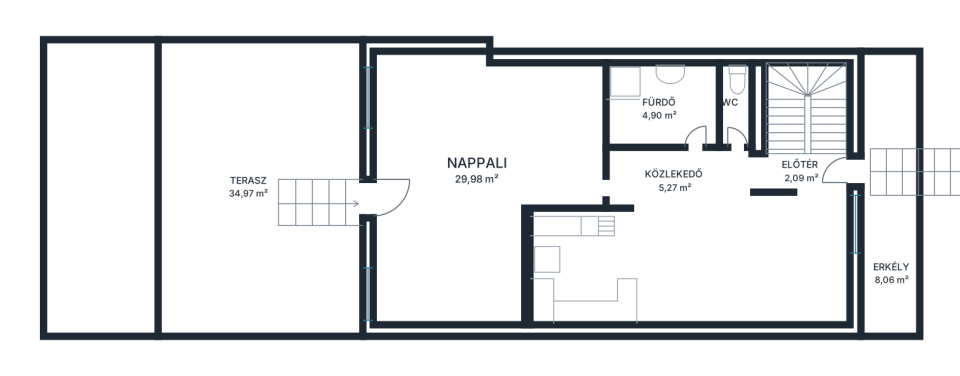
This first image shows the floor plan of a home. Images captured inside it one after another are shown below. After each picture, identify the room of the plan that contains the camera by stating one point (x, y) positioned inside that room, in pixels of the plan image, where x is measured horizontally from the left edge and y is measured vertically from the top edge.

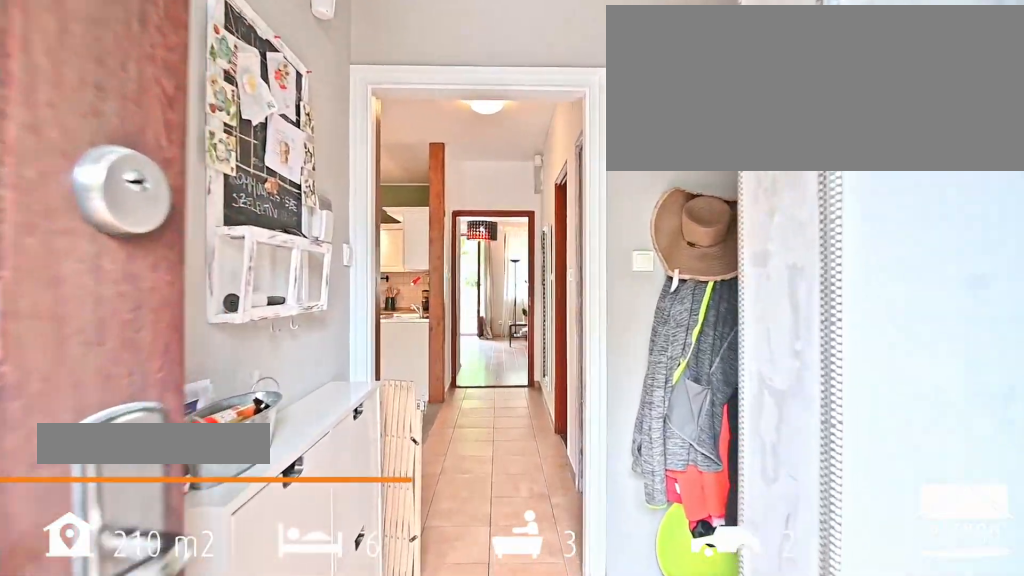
(804, 168)
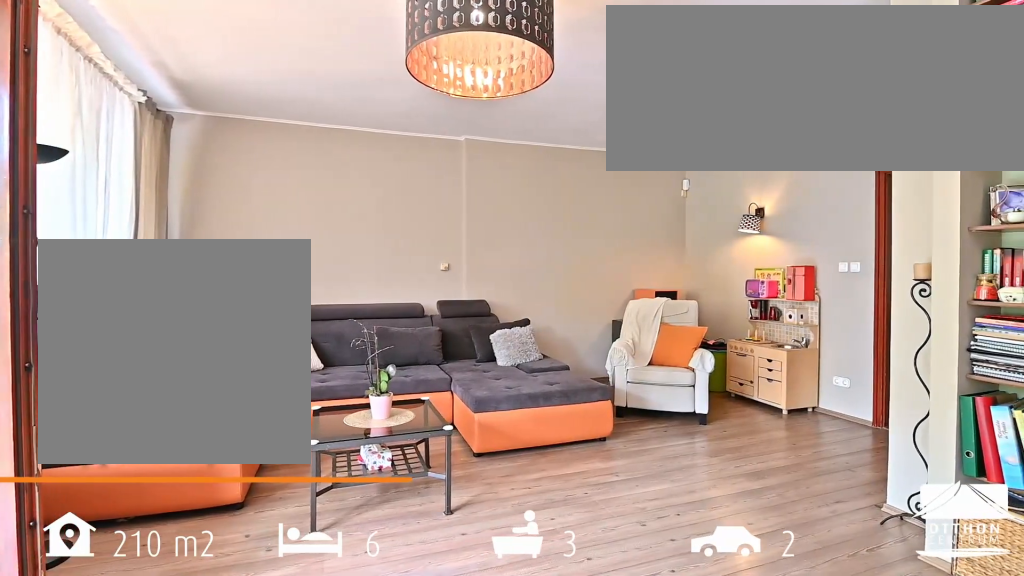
(478, 168)
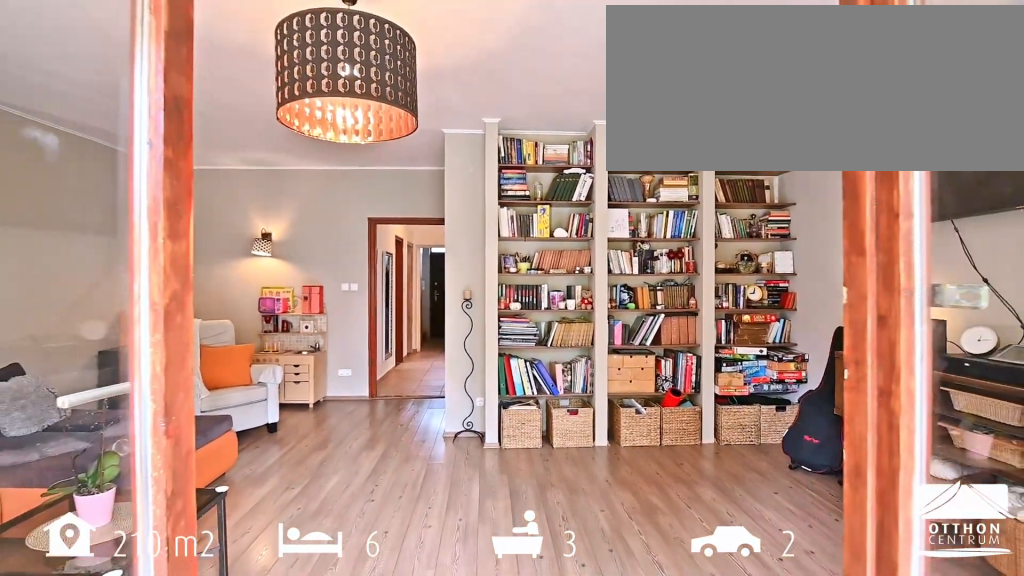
(478, 168)
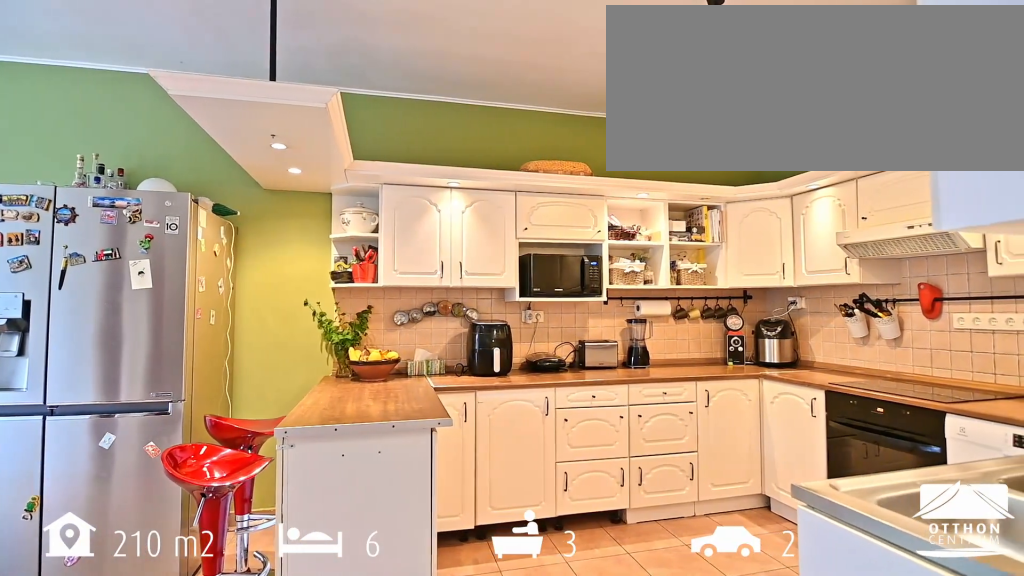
(706, 254)
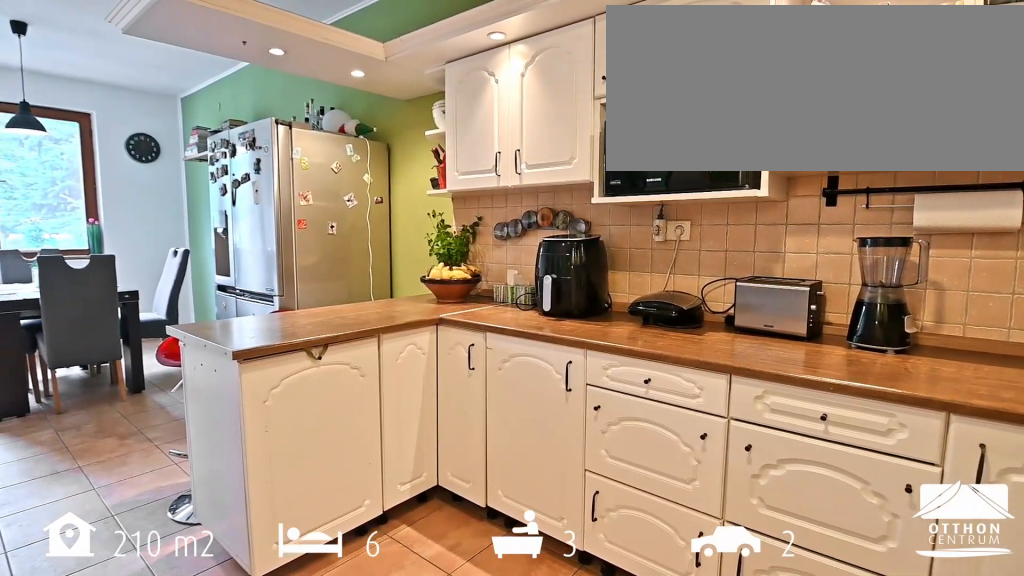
(706, 254)
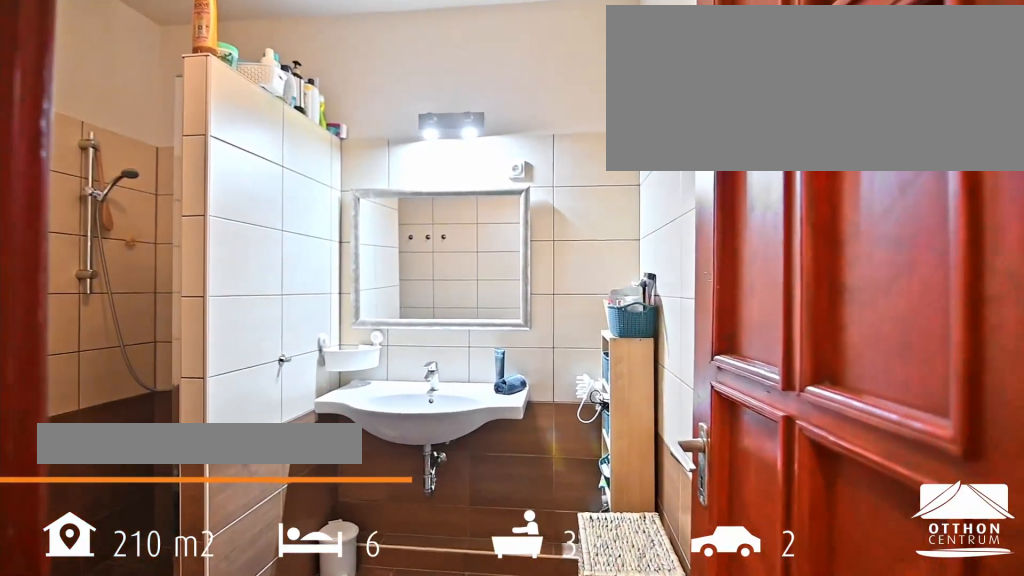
(658, 109)
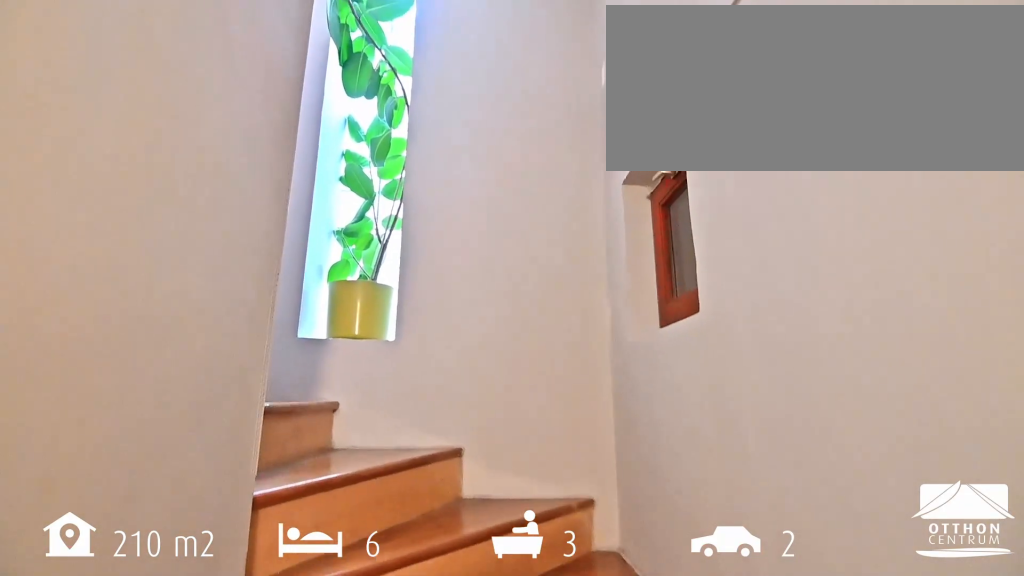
(806, 104)
